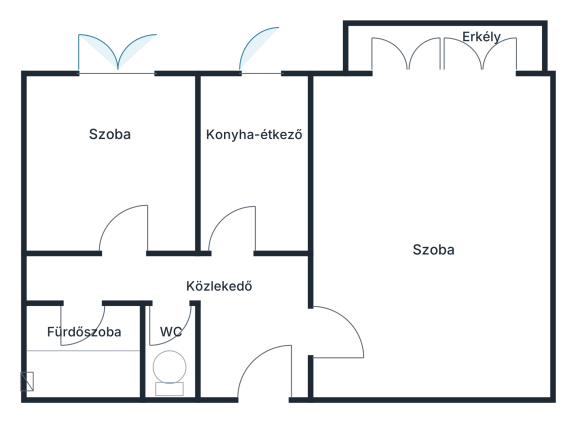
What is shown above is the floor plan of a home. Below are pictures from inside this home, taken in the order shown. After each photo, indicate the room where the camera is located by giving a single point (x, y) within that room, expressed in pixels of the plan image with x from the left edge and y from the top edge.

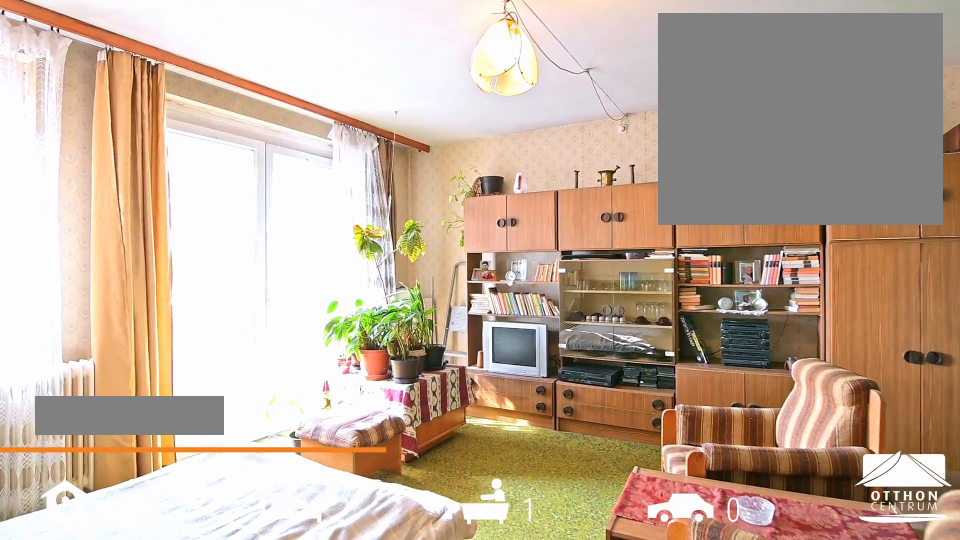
(436, 241)
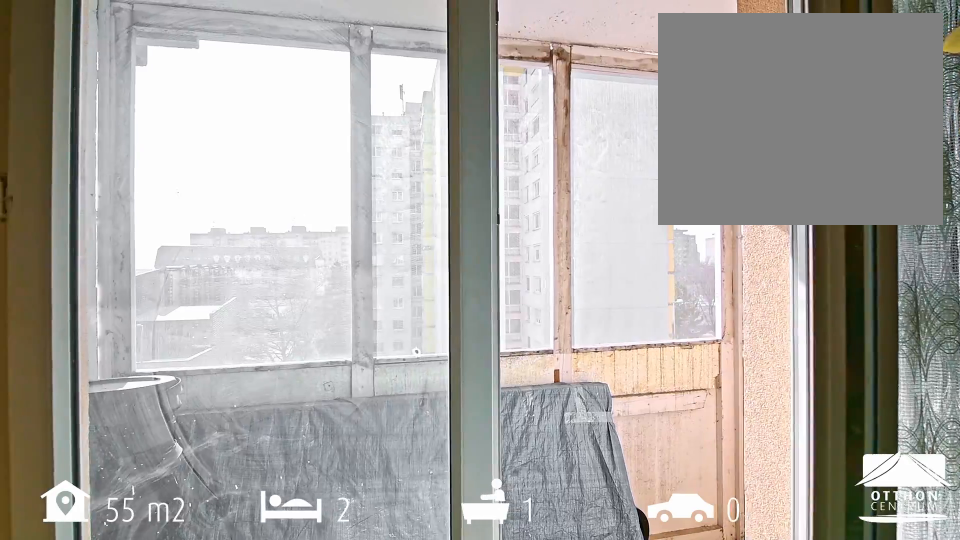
(447, 48)
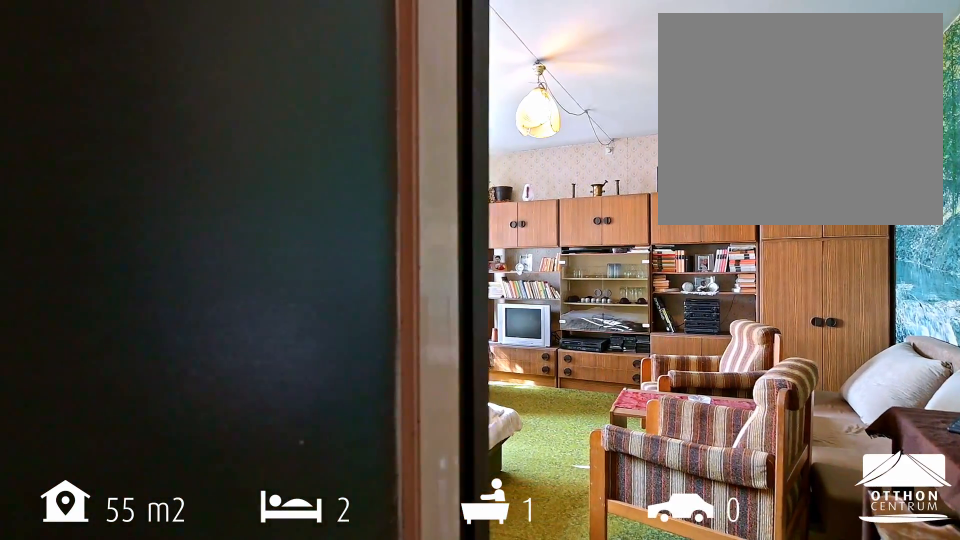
(436, 241)
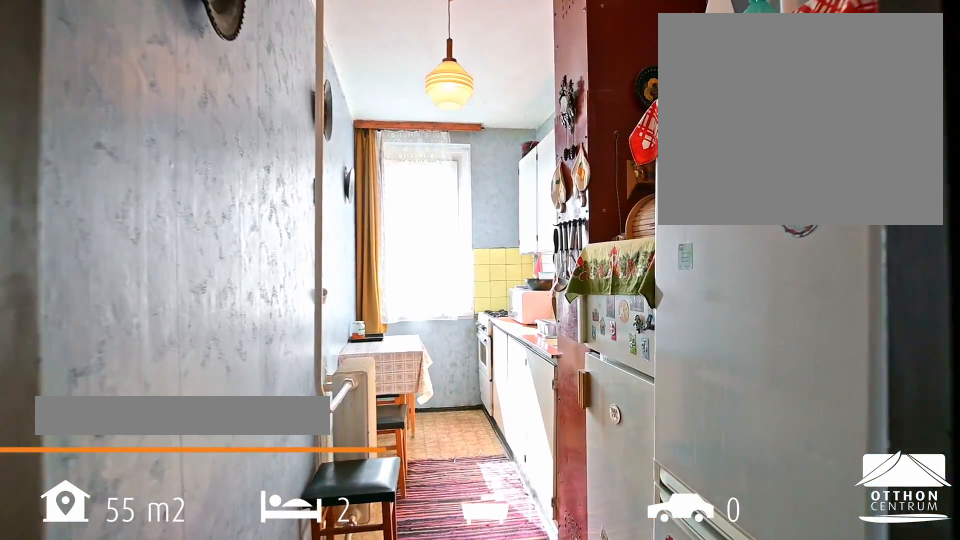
(256, 166)
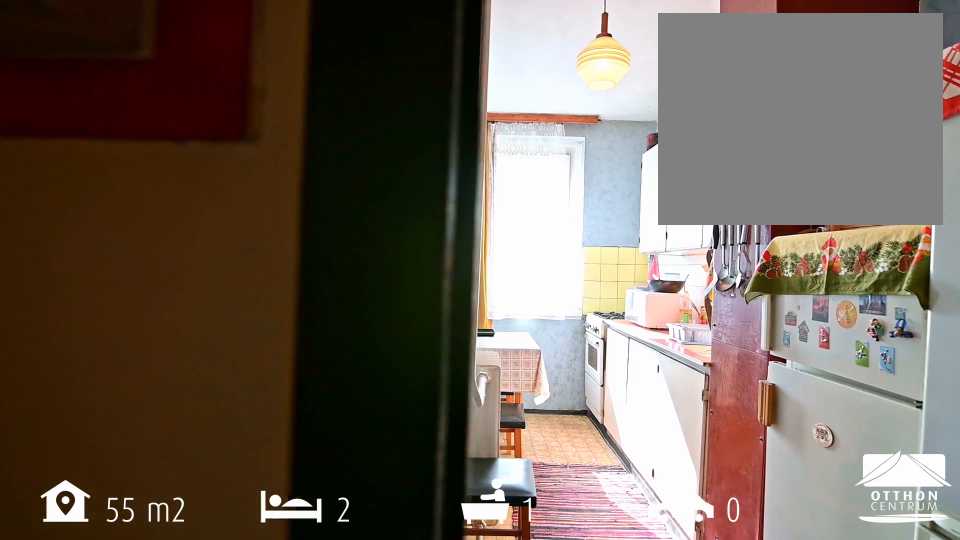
(256, 166)
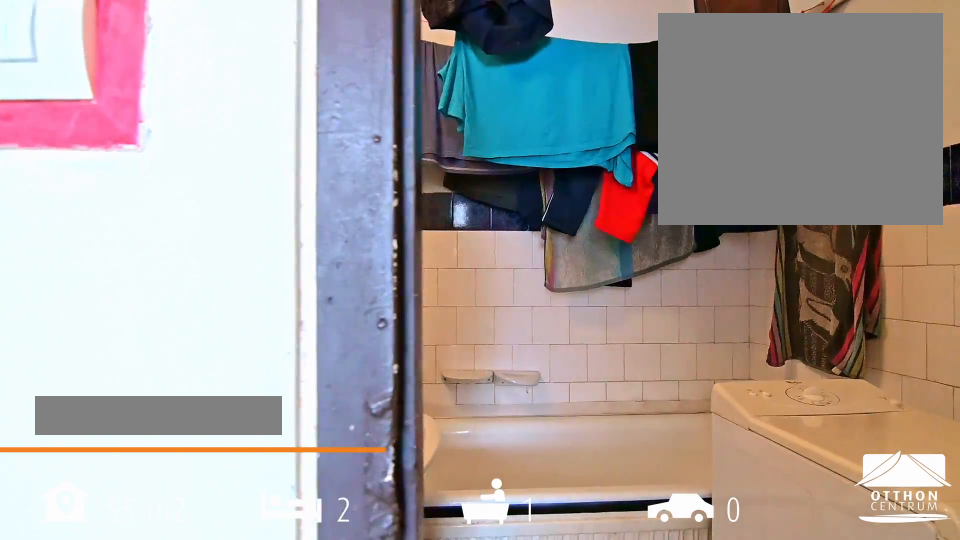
(83, 350)
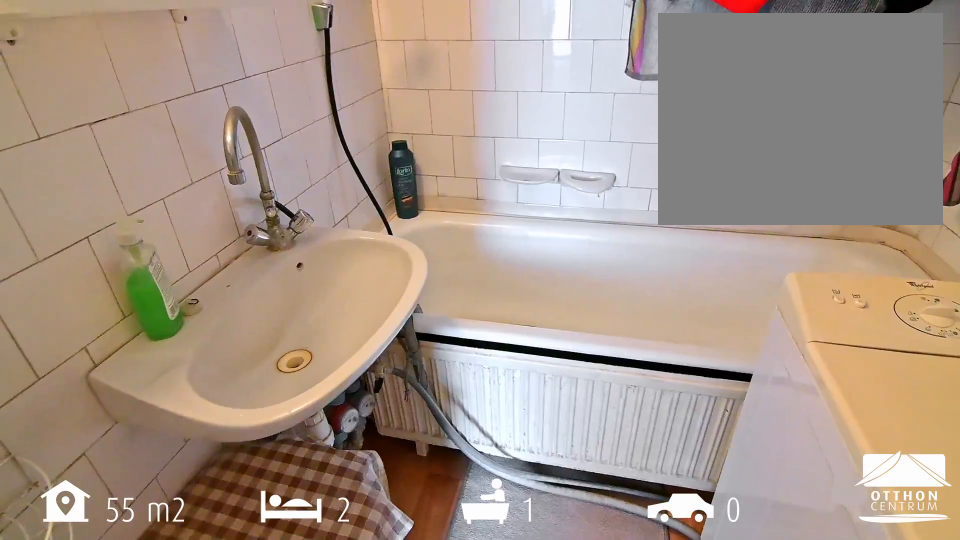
(83, 351)
